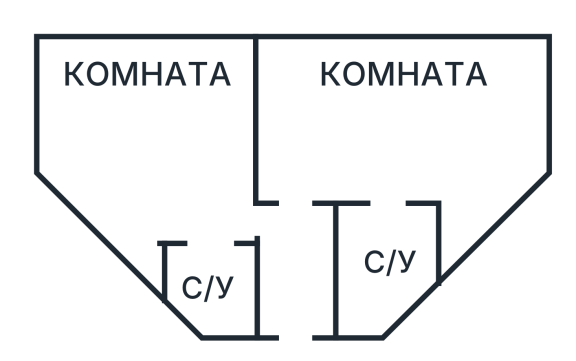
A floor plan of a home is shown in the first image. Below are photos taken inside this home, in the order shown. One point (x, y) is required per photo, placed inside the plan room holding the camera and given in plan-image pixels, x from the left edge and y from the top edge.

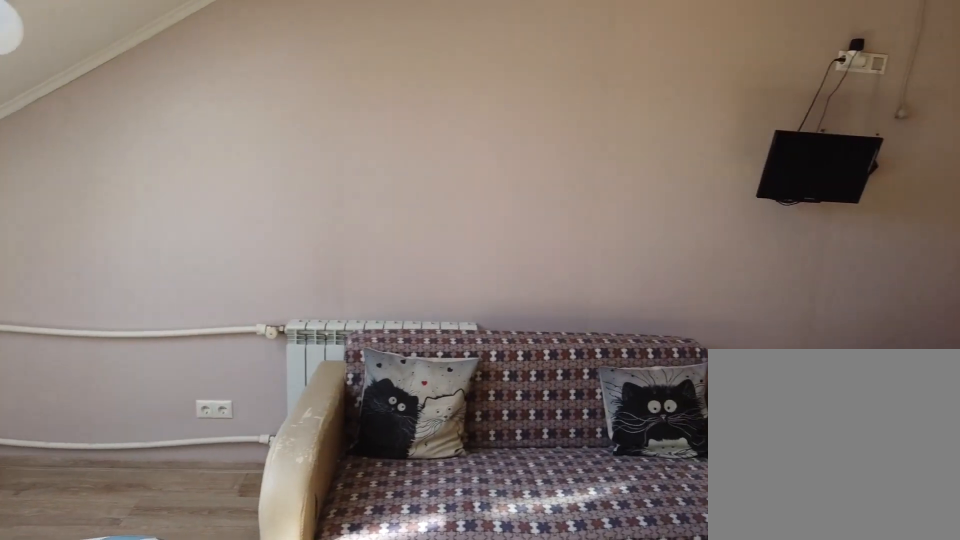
(188, 193)
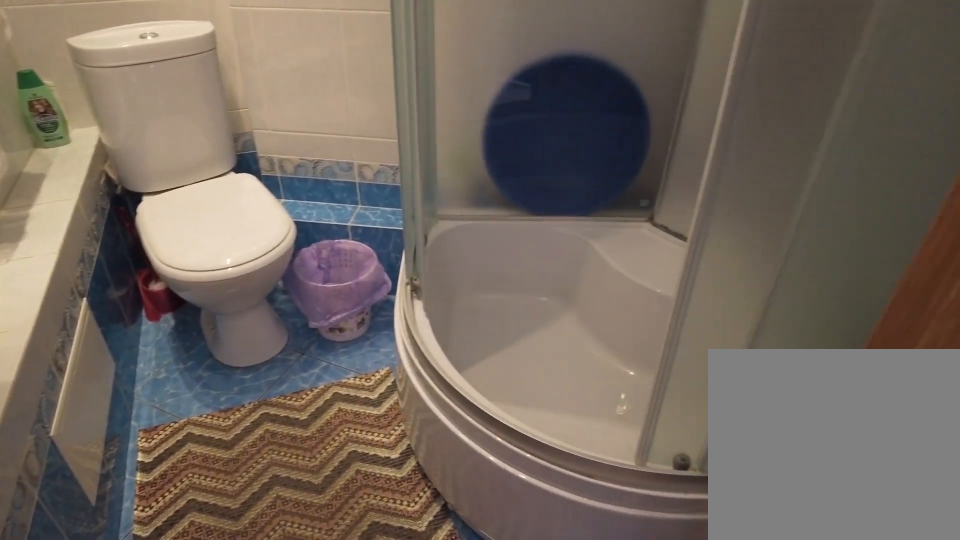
(222, 275)
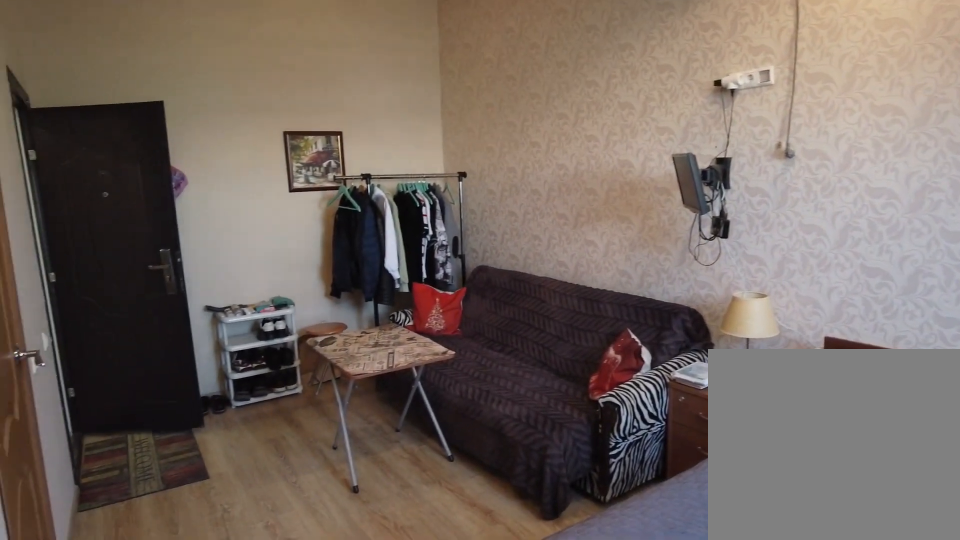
(323, 174)
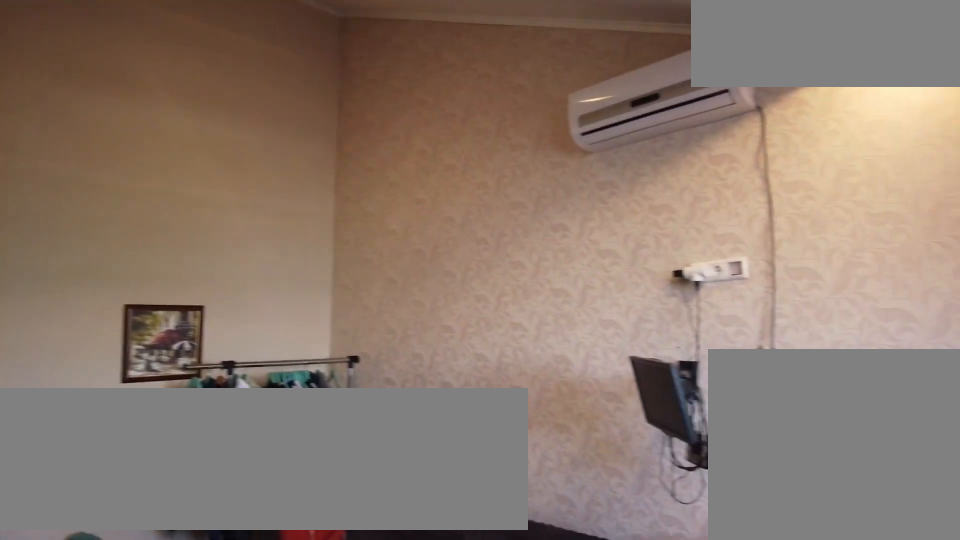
(392, 181)
